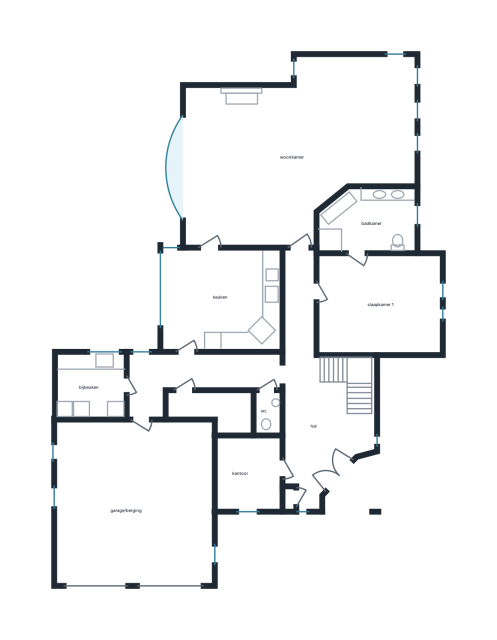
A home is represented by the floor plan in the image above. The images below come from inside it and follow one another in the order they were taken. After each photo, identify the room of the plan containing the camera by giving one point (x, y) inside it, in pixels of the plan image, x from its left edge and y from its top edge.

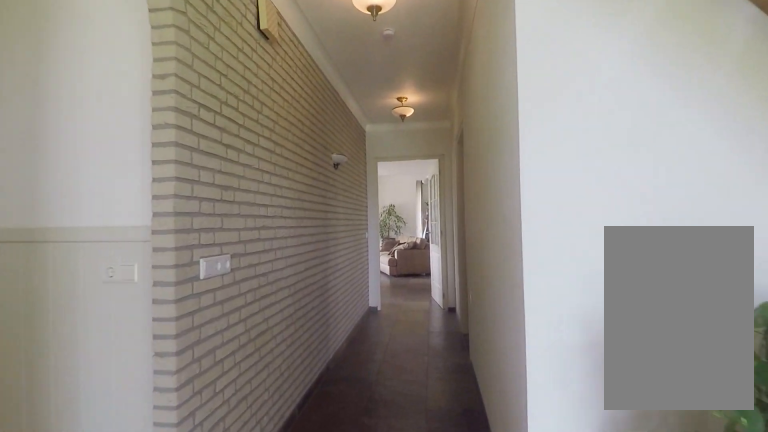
(313, 396)
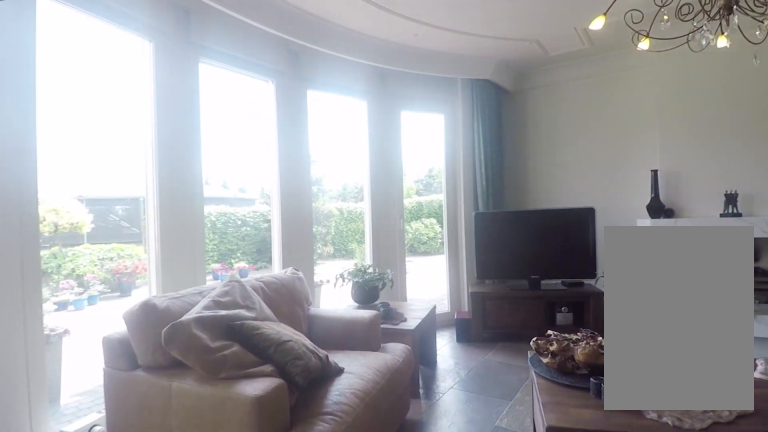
(289, 149)
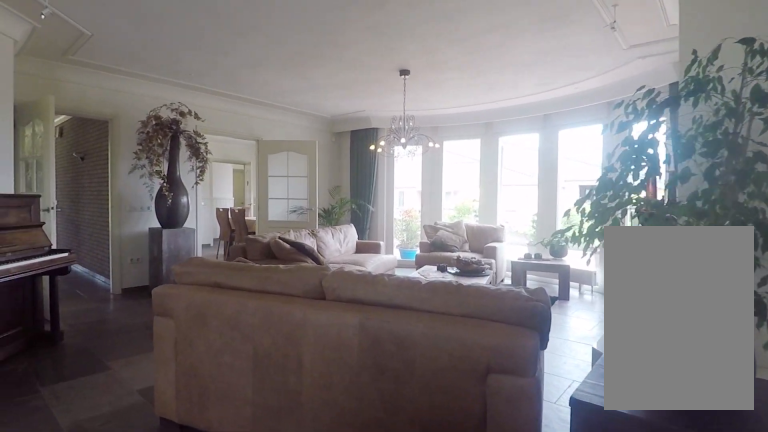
(289, 149)
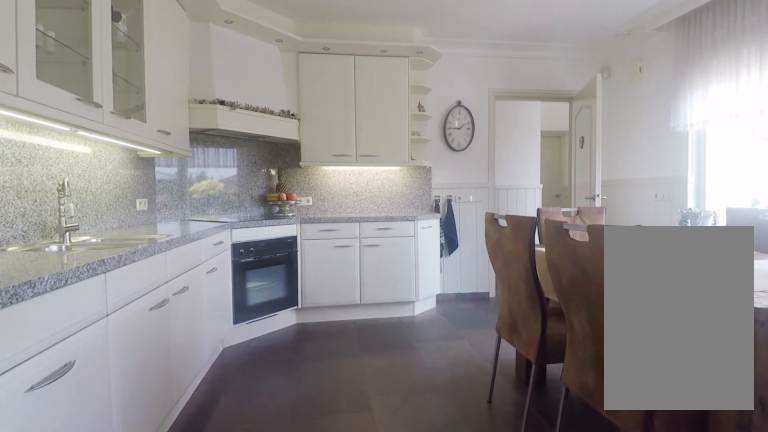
(222, 298)
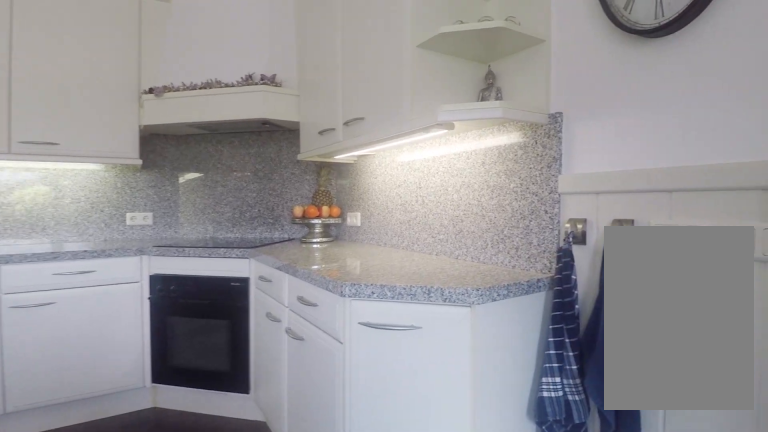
(222, 298)
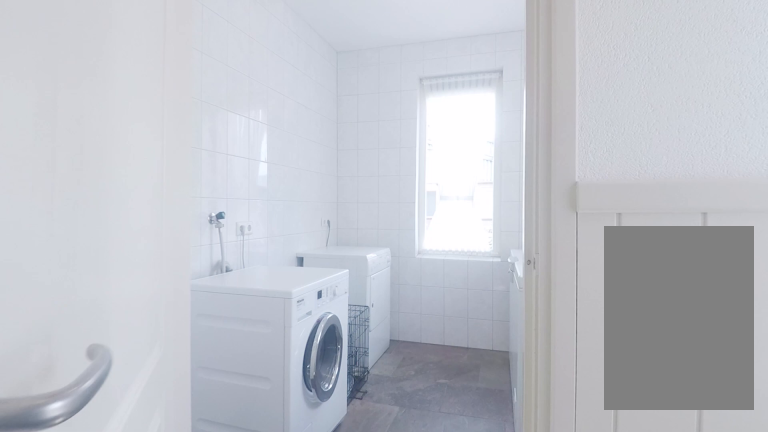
(192, 376)
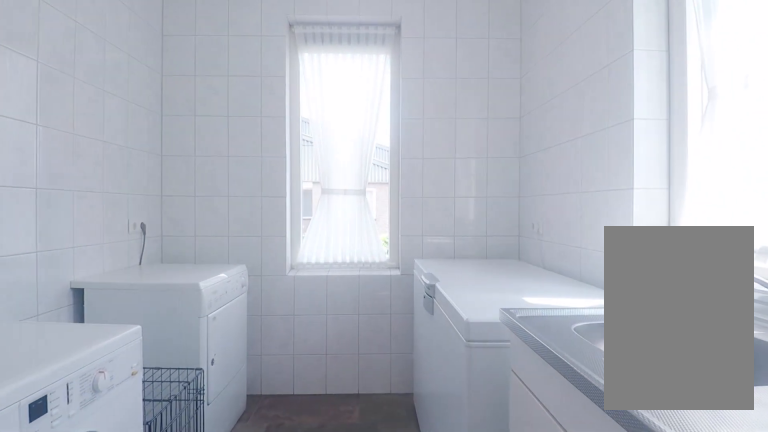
(91, 386)
